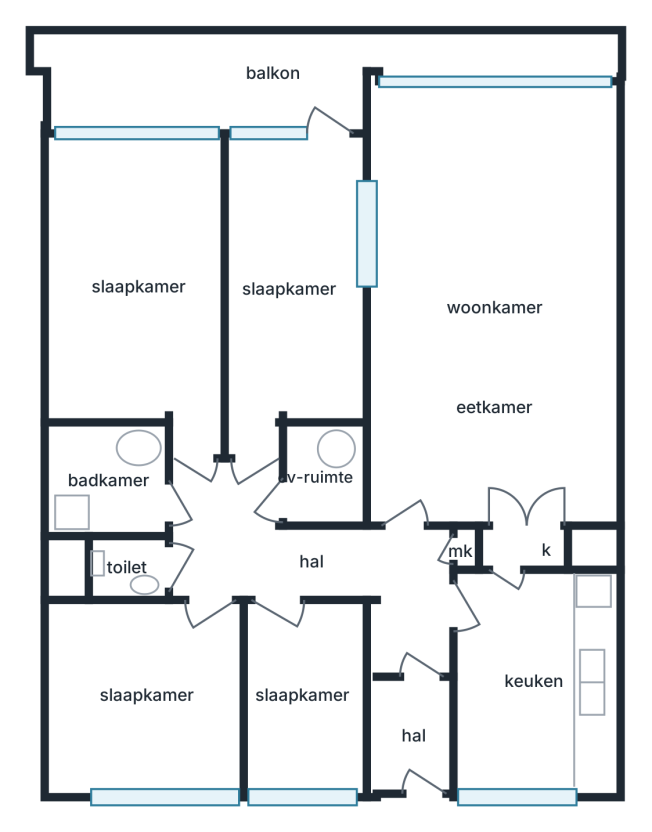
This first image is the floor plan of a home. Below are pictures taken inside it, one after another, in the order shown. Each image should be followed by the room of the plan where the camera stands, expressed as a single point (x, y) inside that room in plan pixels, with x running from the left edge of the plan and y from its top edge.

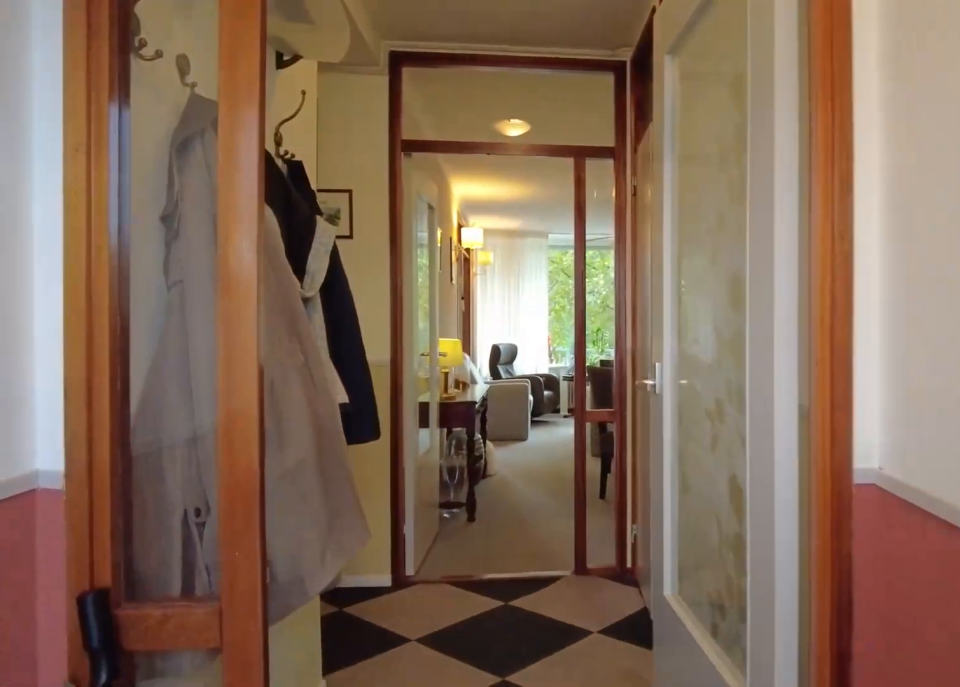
(412, 705)
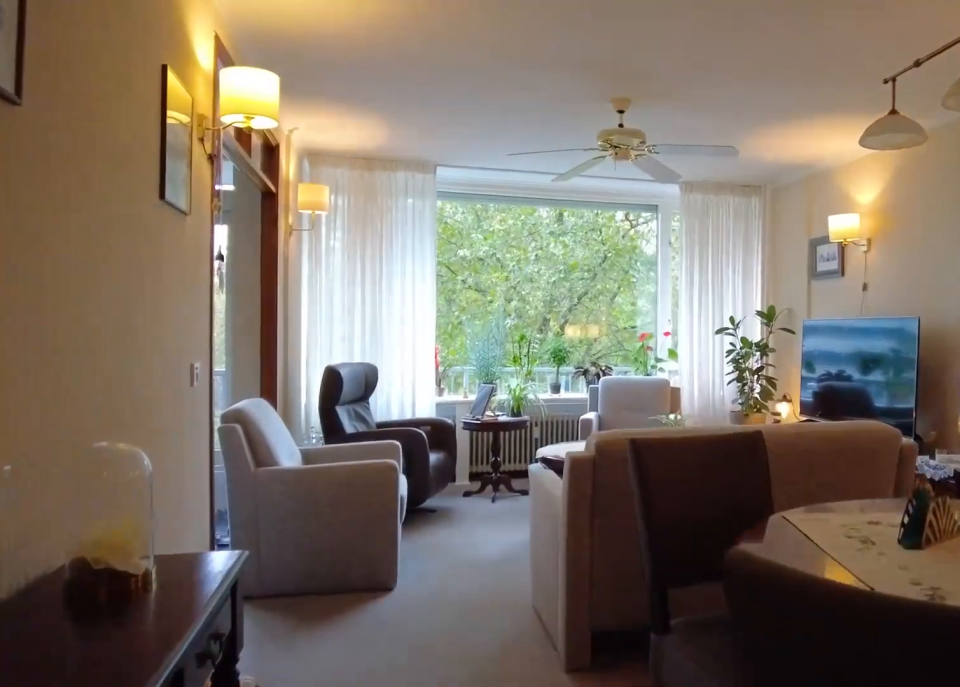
(492, 306)
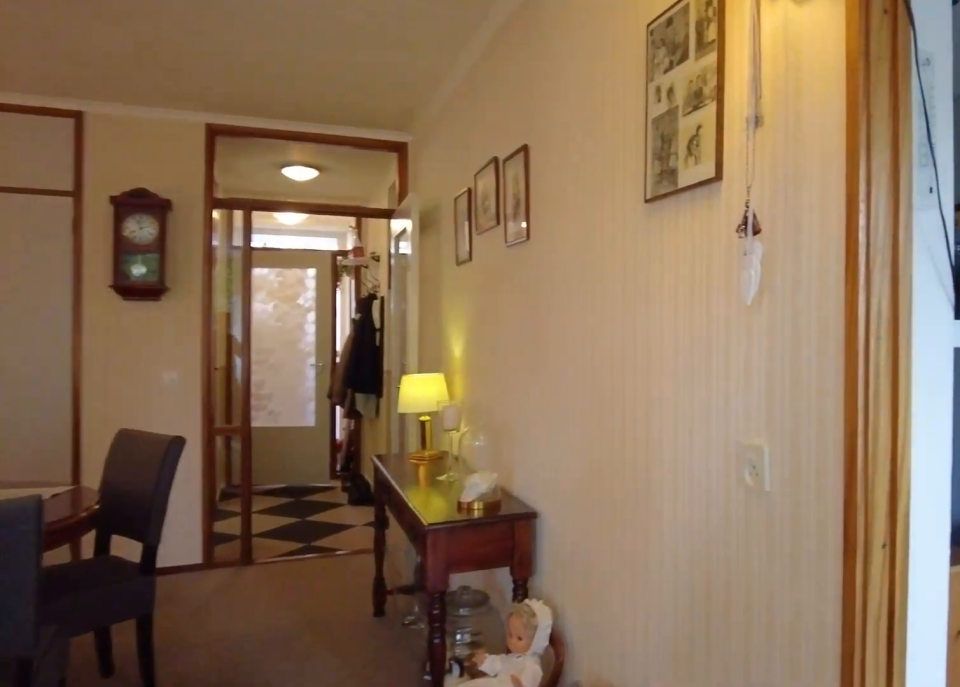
(492, 306)
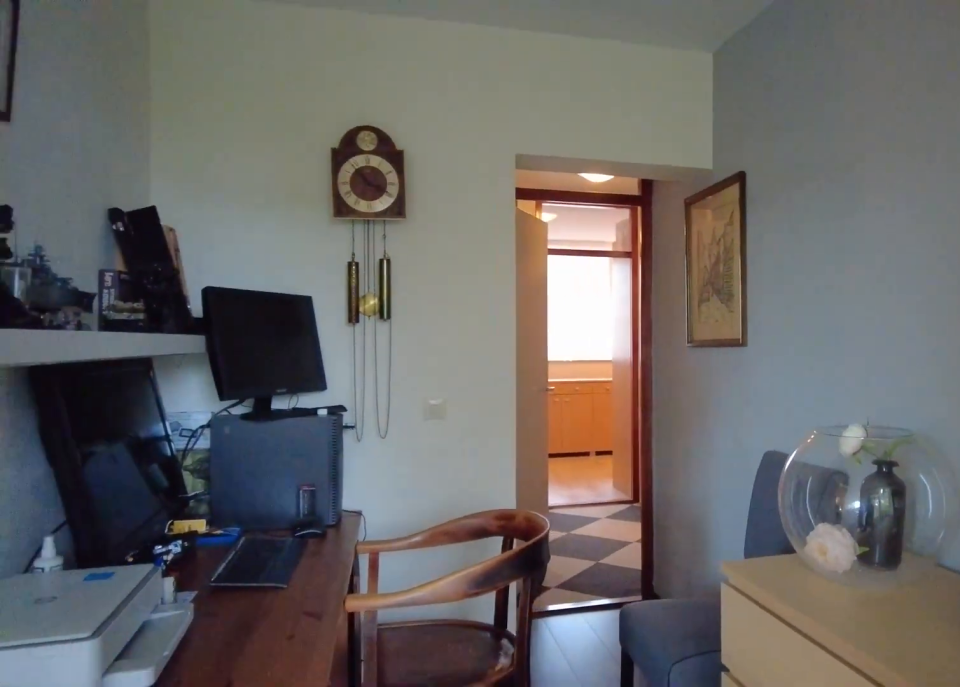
(290, 286)
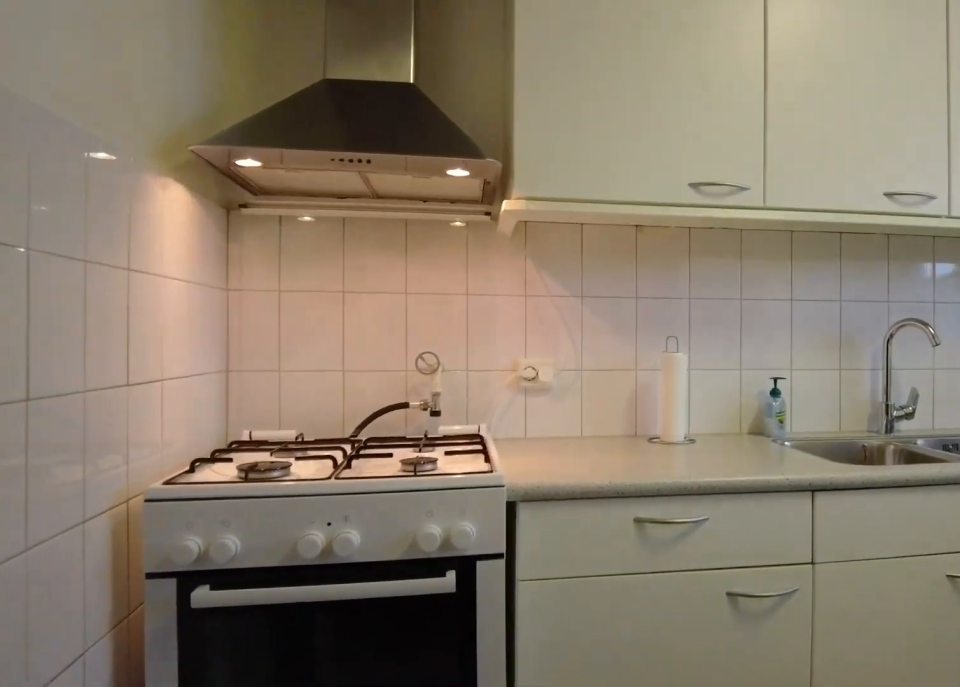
(533, 681)
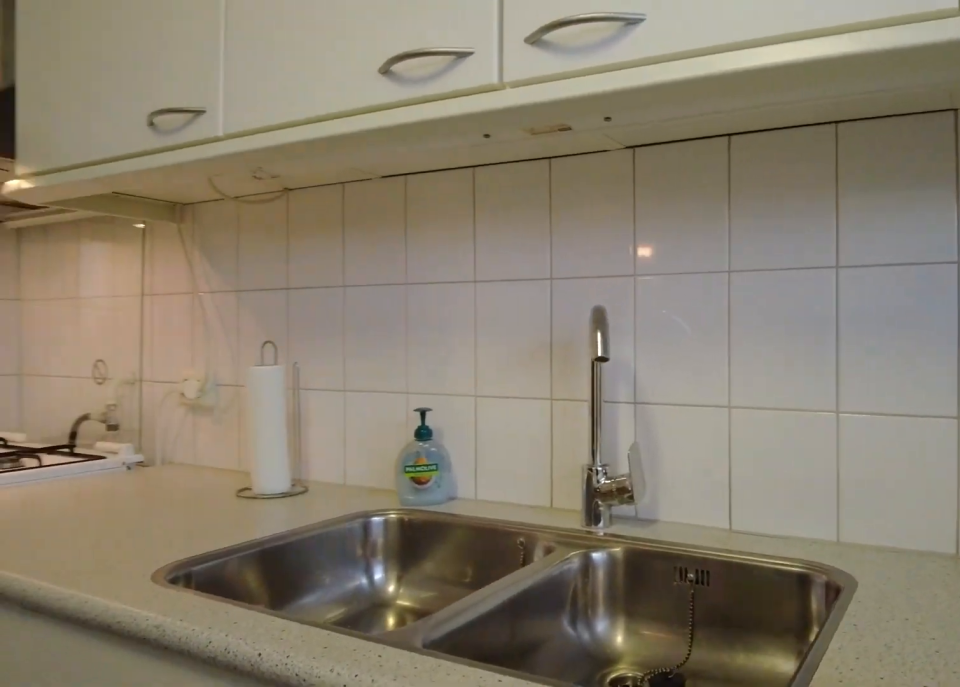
(533, 681)
